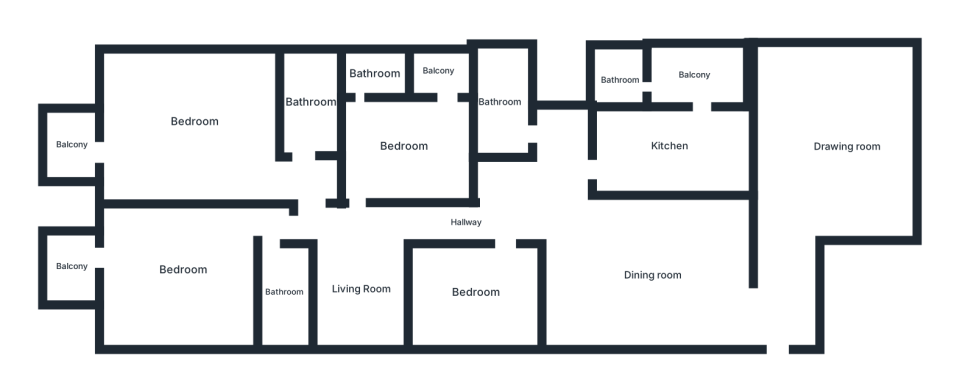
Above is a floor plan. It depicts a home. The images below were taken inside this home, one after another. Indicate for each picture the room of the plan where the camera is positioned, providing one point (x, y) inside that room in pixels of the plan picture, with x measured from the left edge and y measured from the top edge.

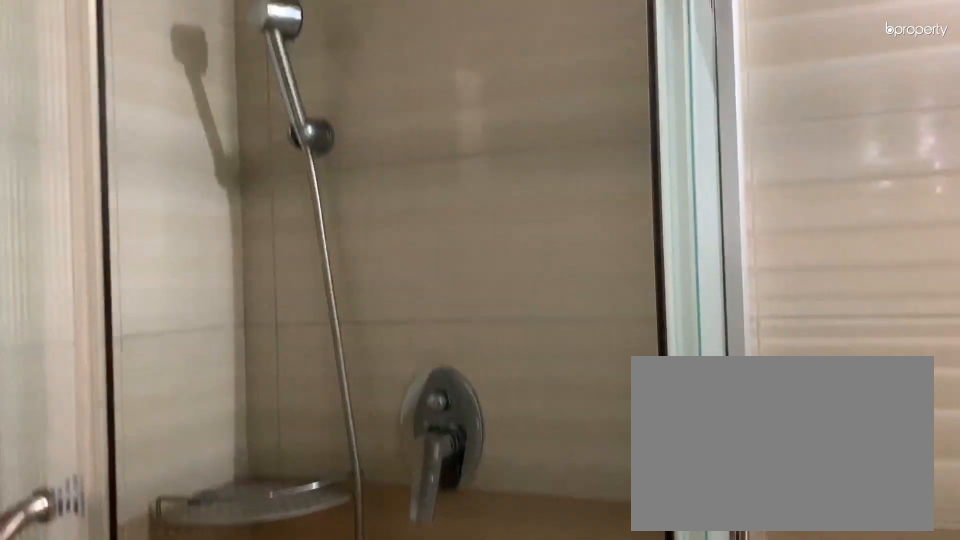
(284, 290)
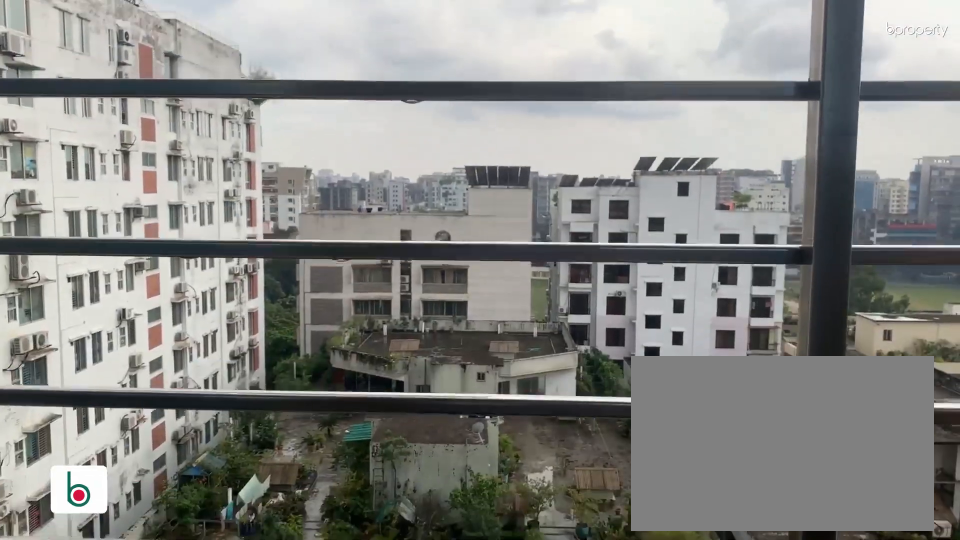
(72, 267)
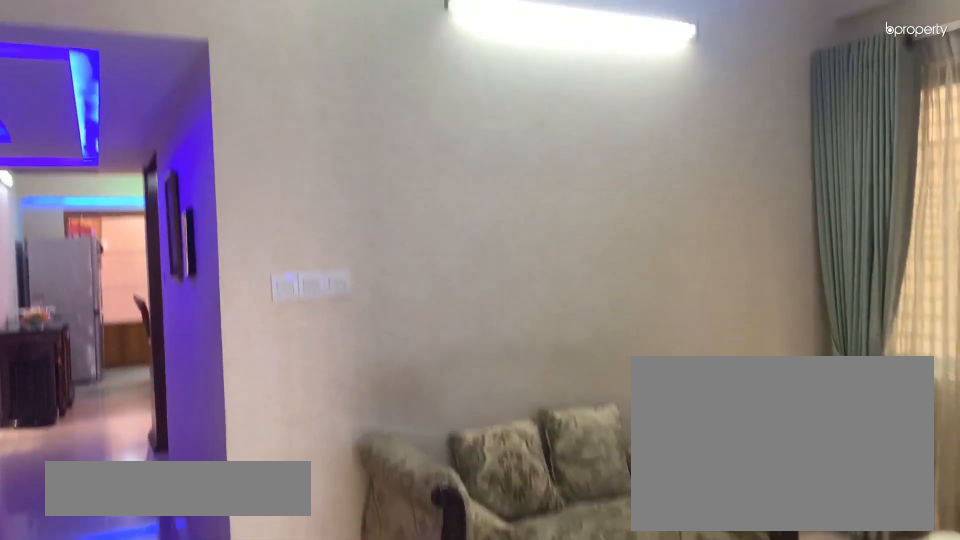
(359, 289)
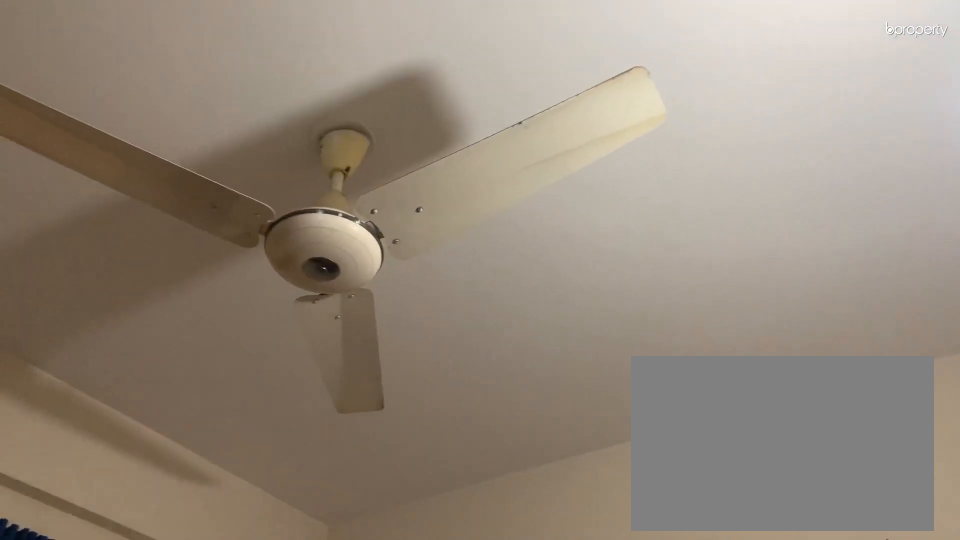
(476, 291)
